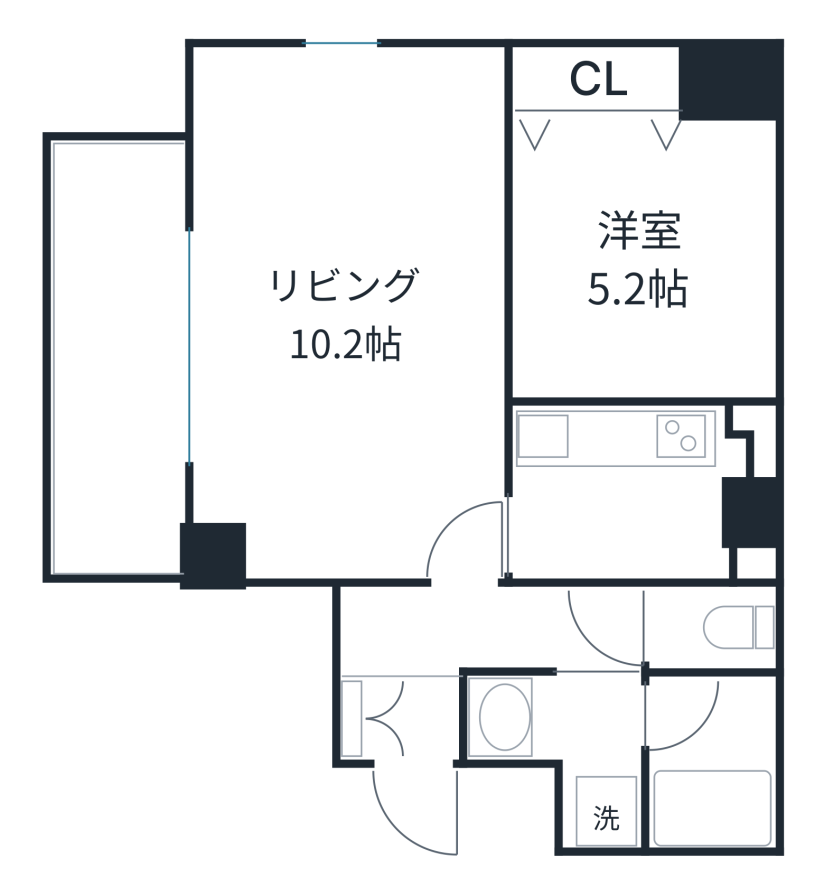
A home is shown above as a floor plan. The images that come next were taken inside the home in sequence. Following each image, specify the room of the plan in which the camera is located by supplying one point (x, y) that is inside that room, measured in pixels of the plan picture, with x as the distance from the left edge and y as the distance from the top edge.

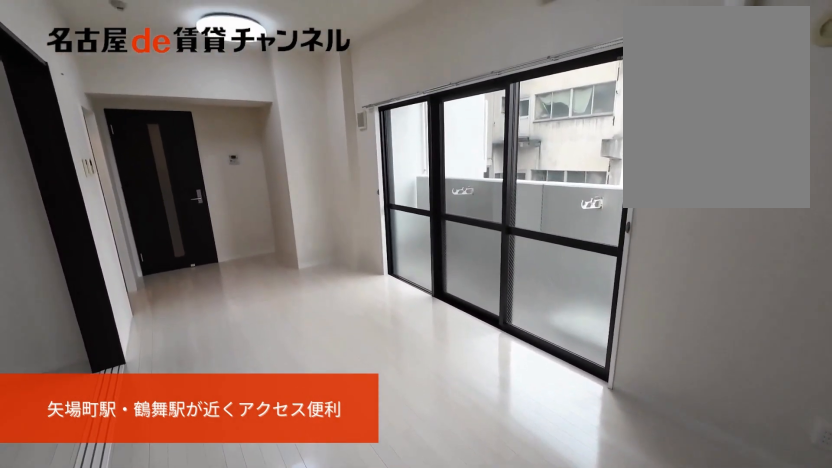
(350, 314)
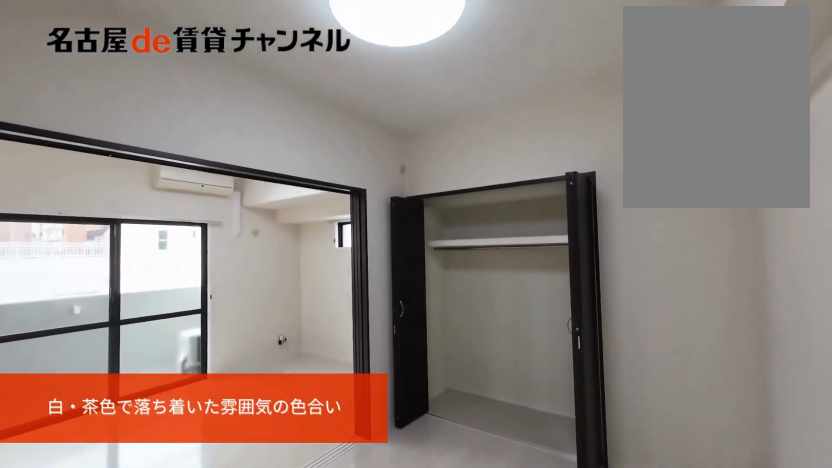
(644, 256)
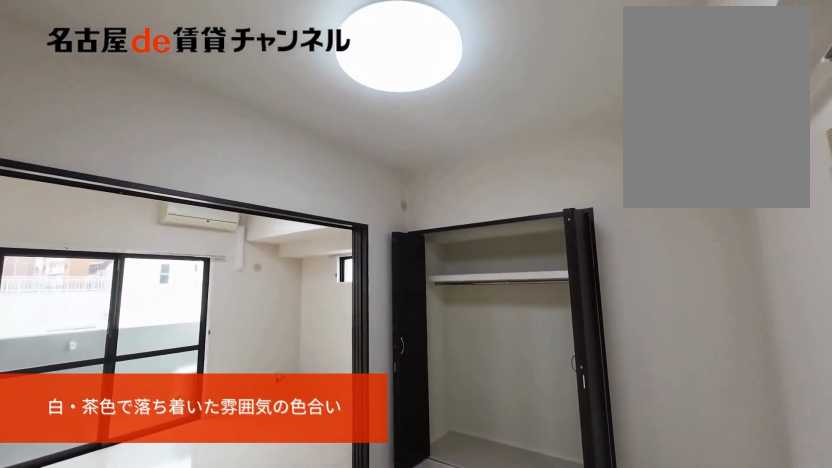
(644, 256)
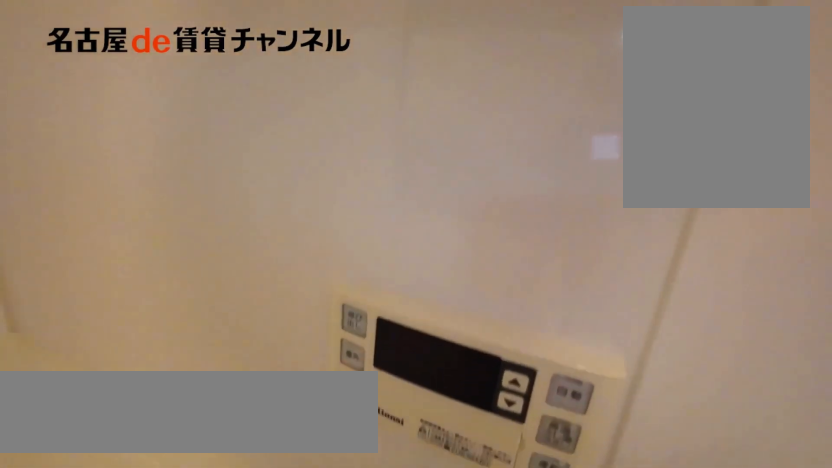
(709, 762)
